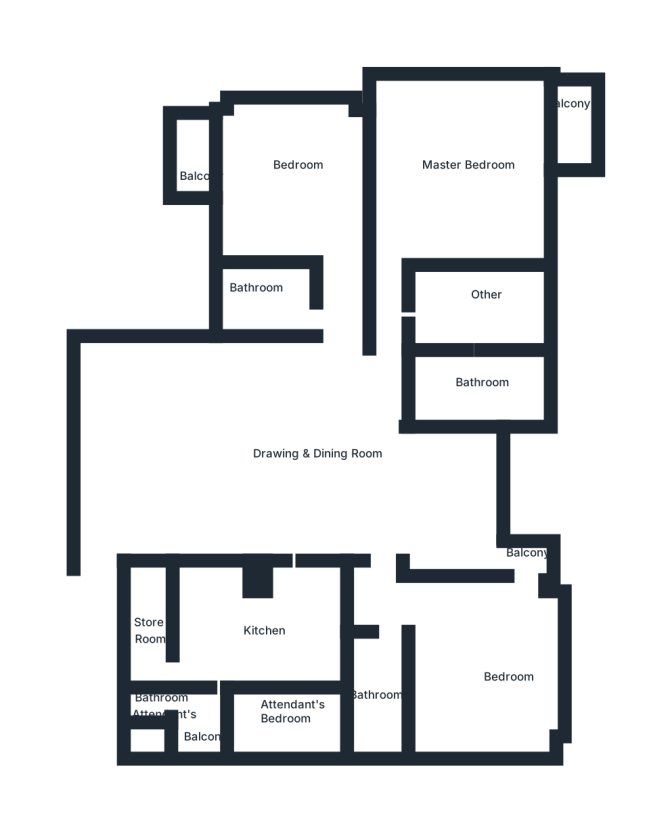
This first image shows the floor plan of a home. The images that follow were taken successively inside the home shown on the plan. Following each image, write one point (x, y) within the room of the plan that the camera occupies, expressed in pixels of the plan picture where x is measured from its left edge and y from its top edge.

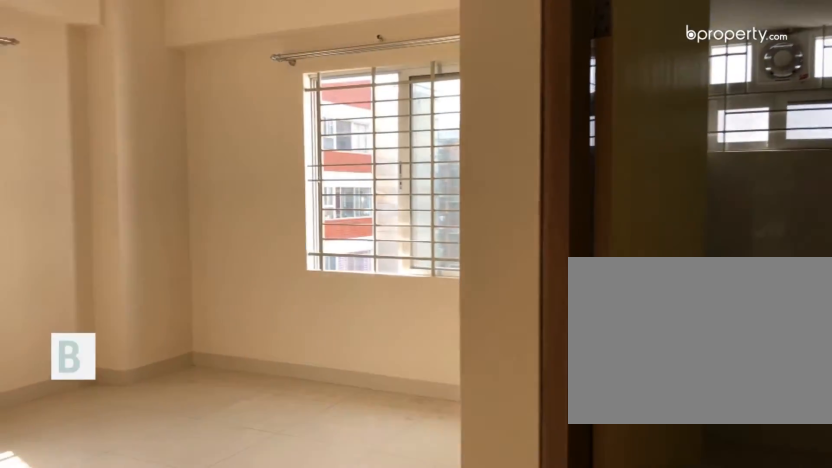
(492, 662)
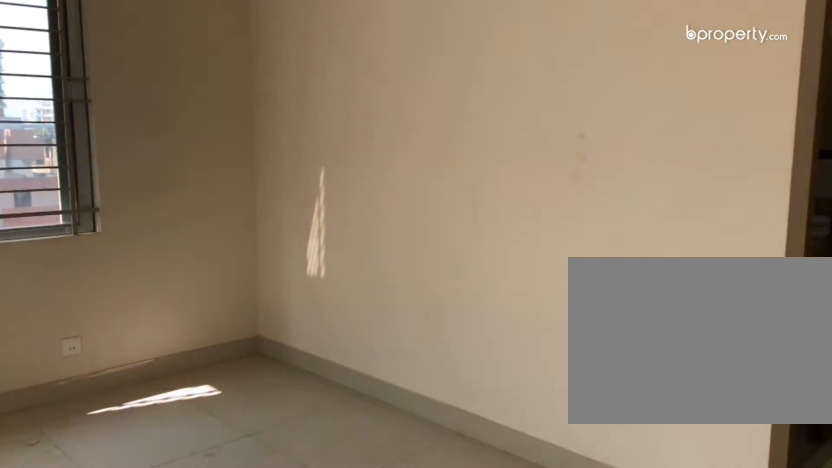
(489, 660)
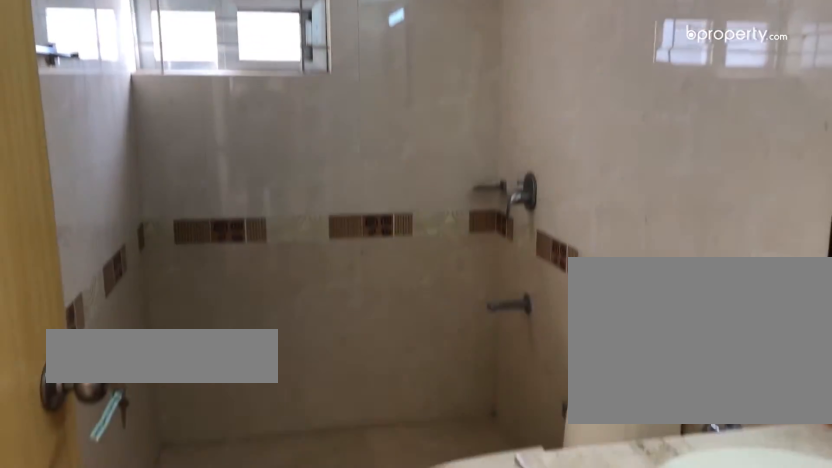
(374, 687)
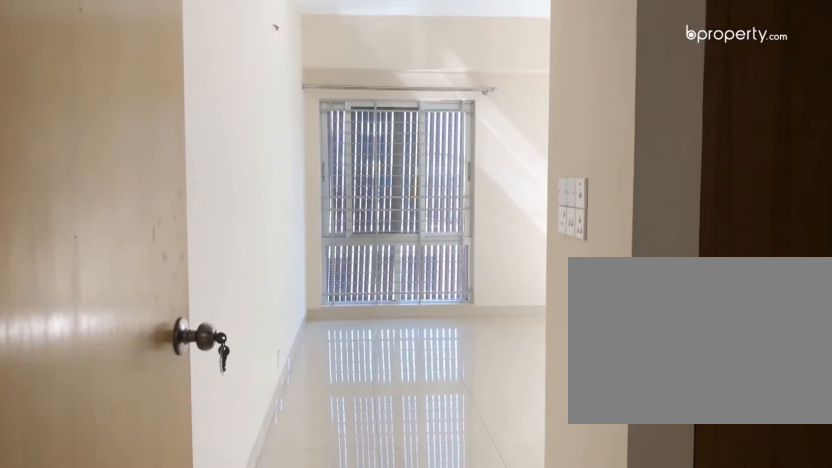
(389, 373)
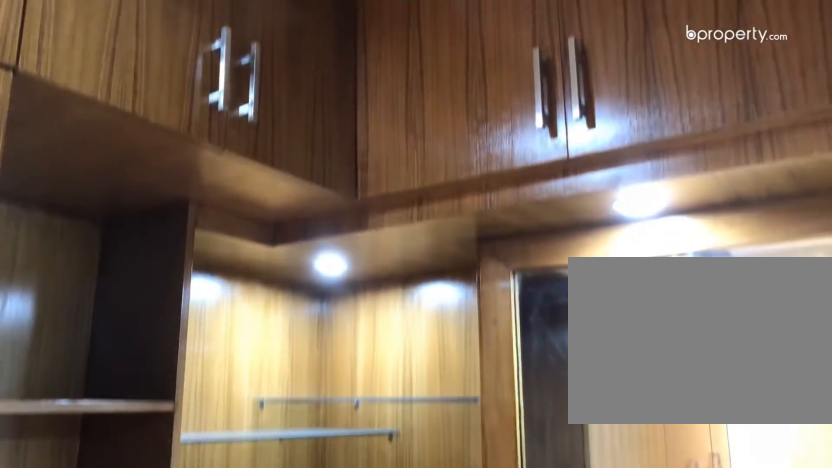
(476, 320)
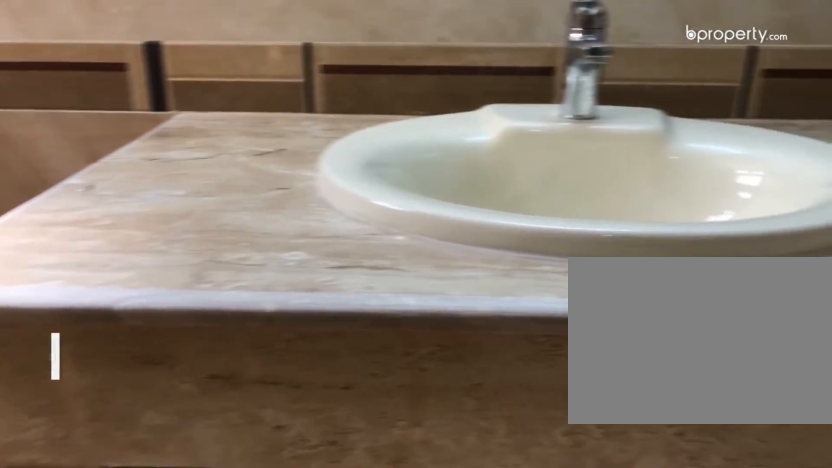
(474, 387)
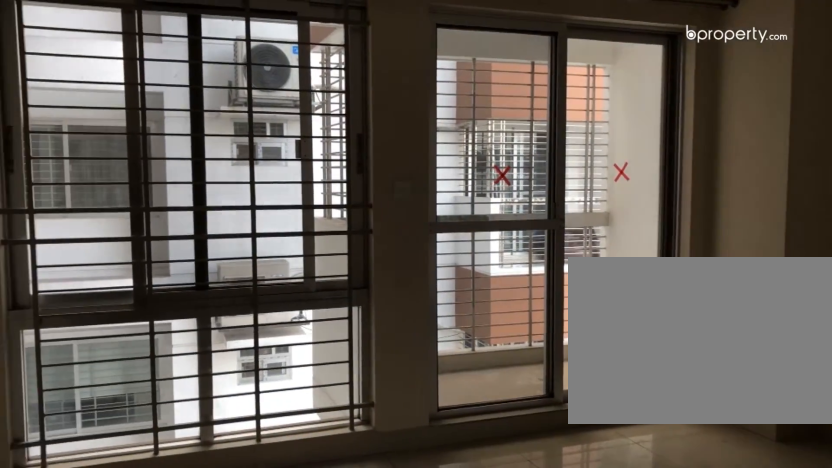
(290, 185)
